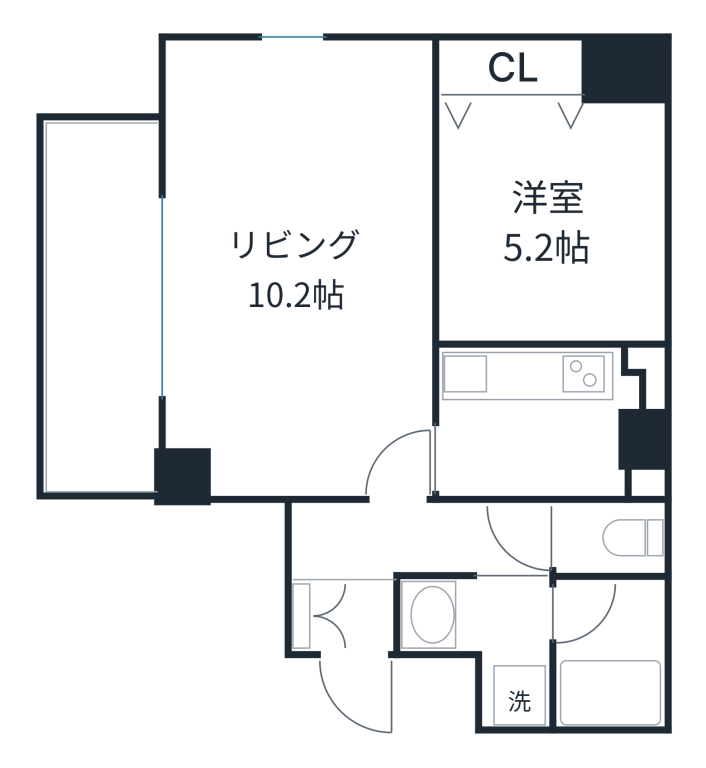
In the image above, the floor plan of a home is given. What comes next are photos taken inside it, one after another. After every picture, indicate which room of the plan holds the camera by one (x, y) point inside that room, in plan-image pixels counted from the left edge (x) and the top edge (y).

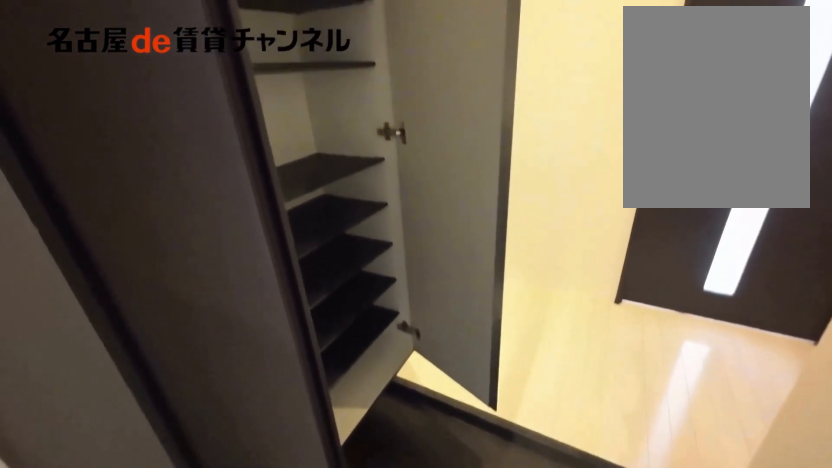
(336, 616)
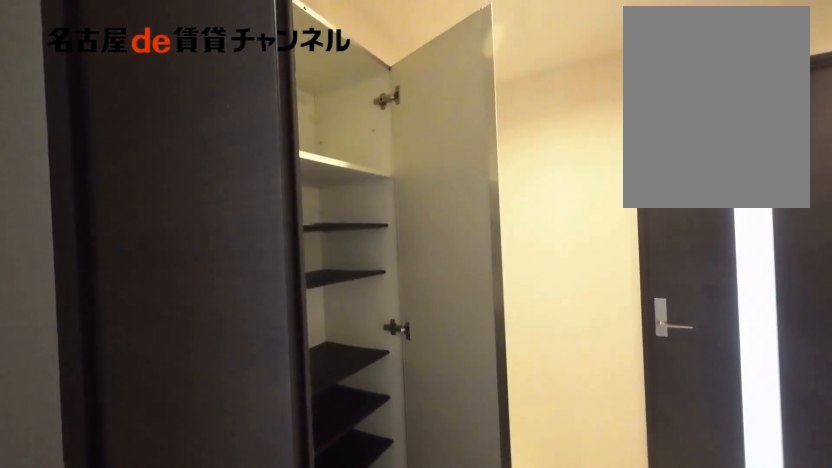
(336, 616)
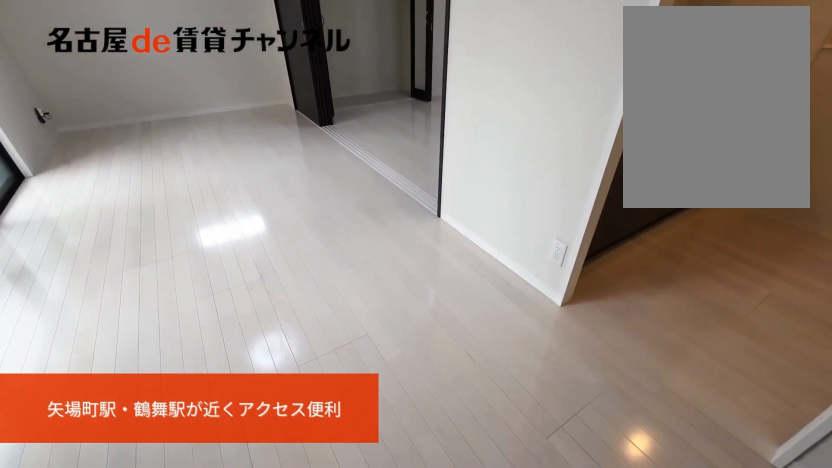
(300, 270)
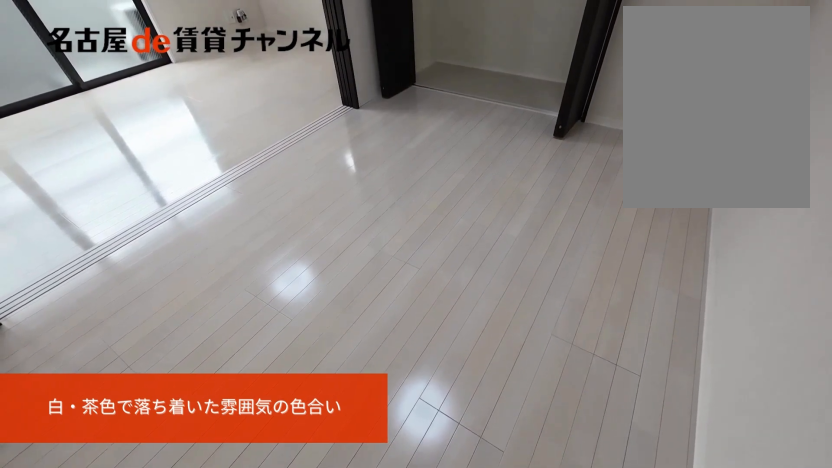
(552, 219)
